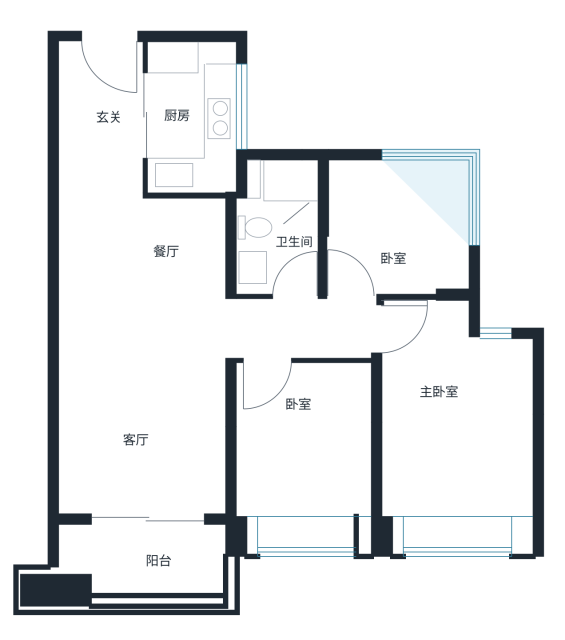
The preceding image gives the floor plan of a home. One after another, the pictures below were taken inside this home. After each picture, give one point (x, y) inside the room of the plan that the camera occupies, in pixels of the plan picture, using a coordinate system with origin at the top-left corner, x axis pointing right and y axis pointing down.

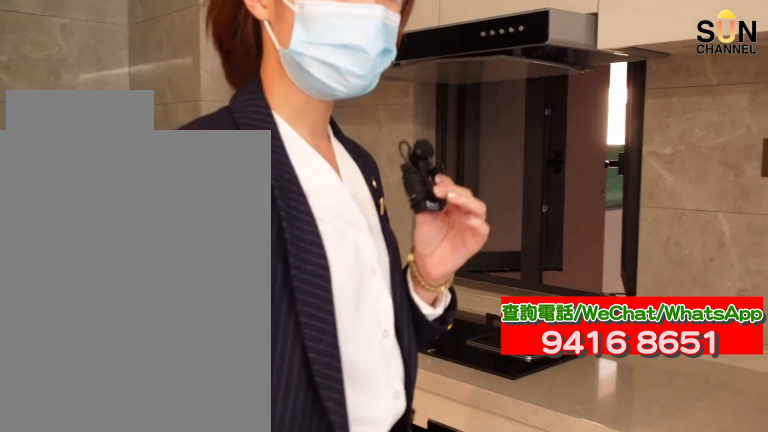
(191, 115)
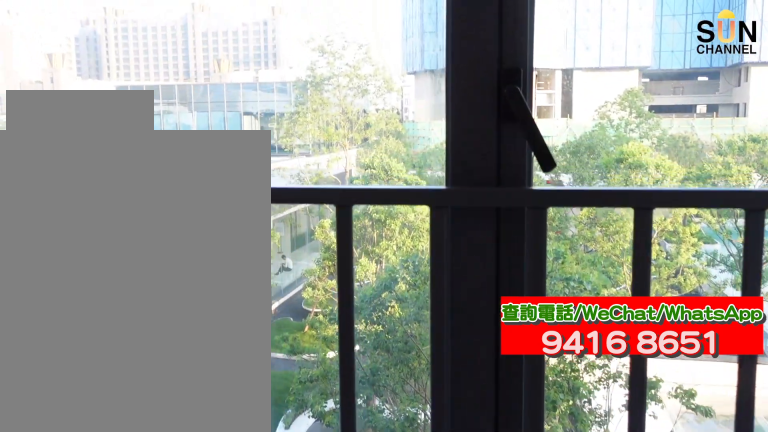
(310, 459)
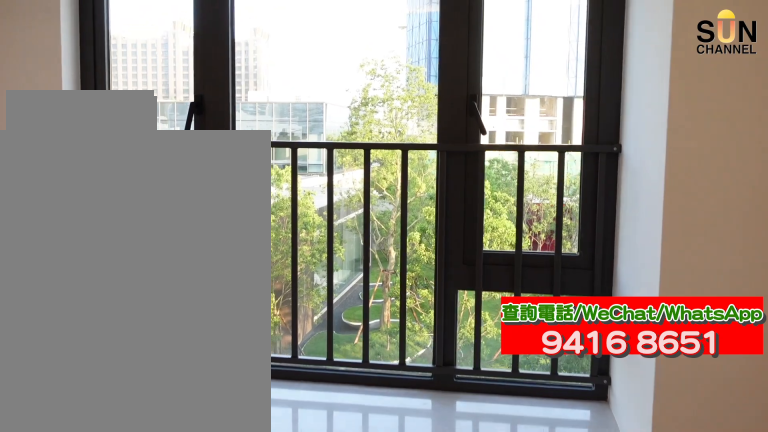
(459, 446)
